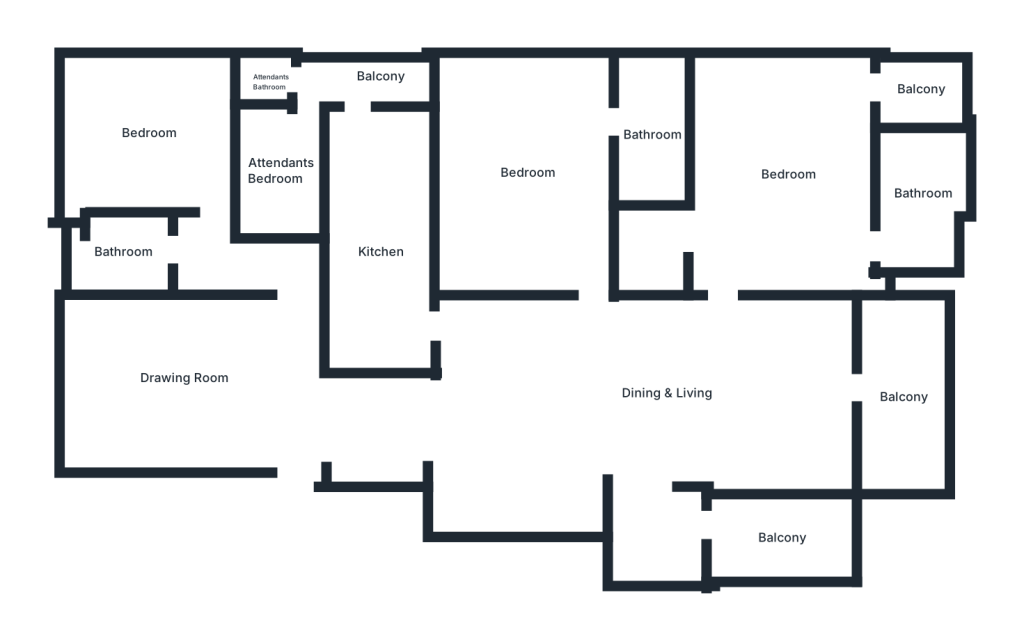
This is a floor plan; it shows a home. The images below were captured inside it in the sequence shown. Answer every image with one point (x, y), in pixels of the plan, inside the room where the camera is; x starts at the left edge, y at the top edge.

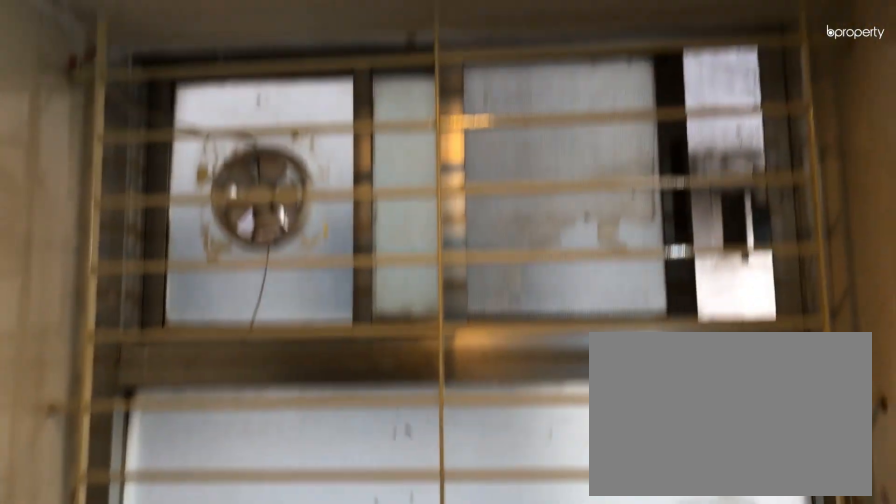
(651, 135)
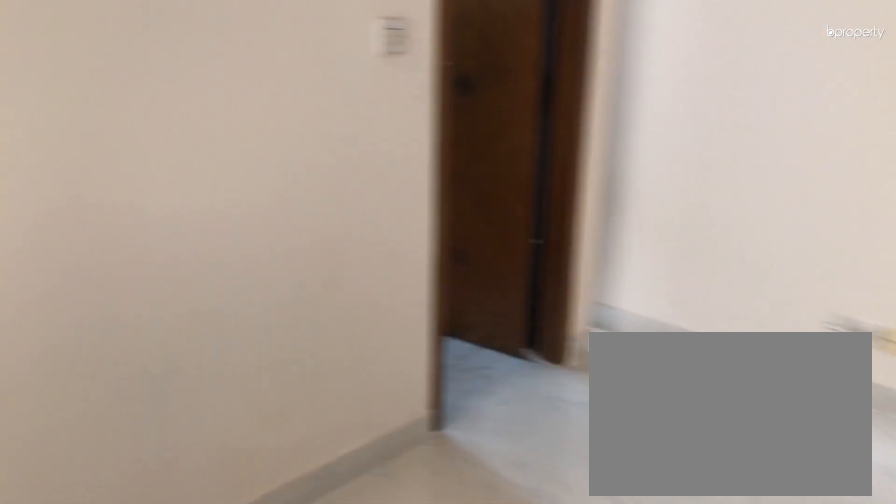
(790, 176)
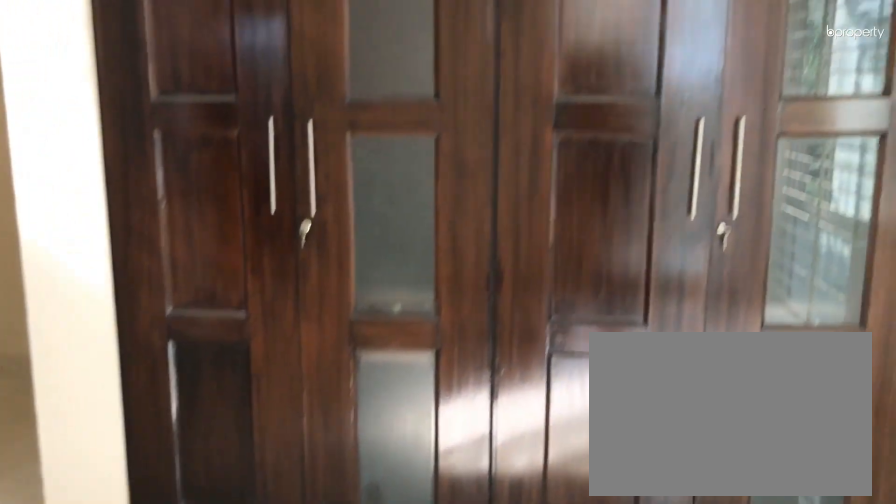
(790, 176)
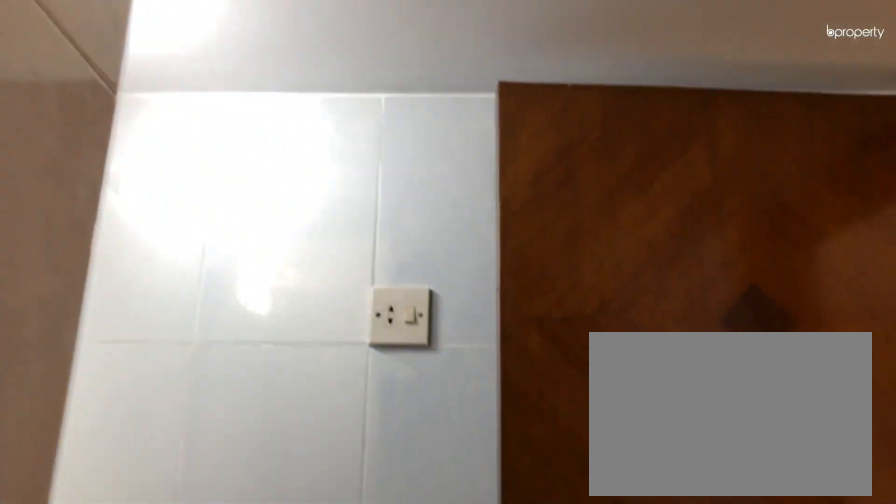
(923, 193)
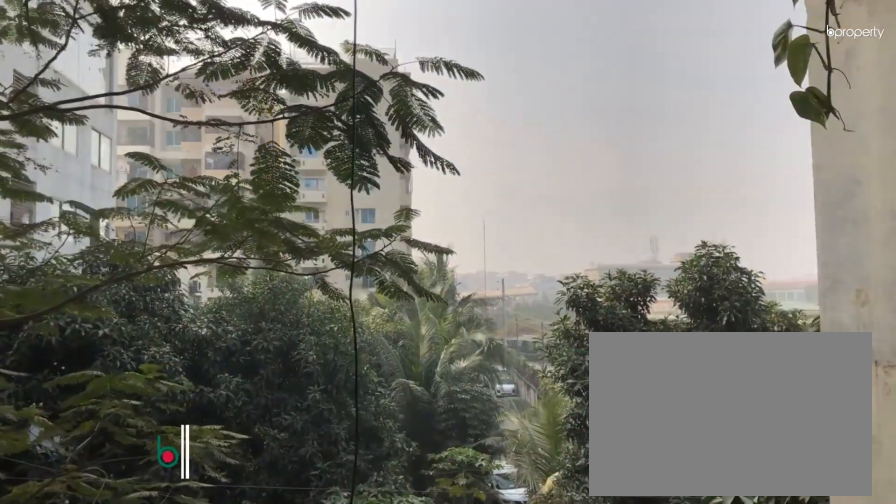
(904, 394)
